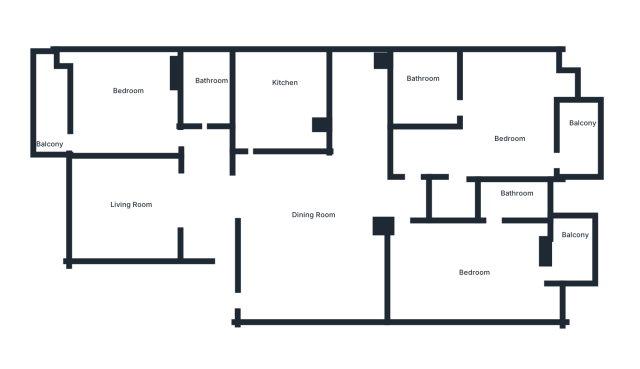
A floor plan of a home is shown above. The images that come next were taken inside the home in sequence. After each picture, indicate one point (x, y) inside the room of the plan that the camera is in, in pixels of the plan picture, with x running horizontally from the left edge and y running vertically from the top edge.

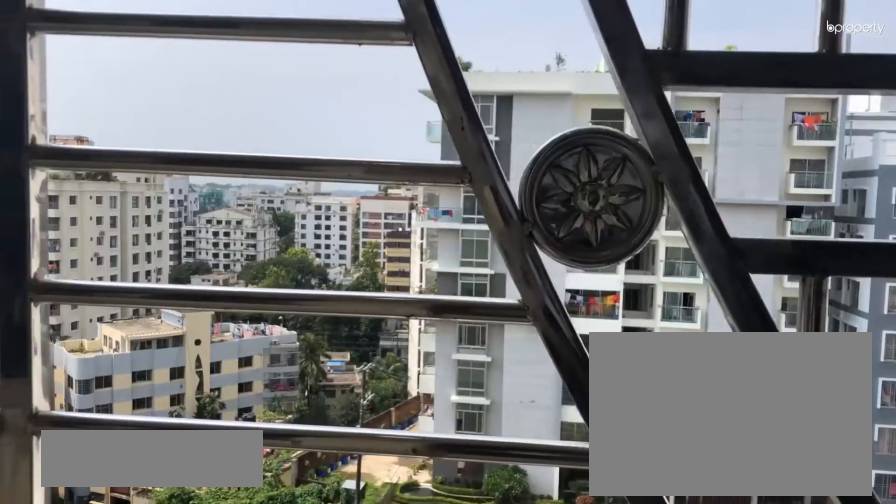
(576, 135)
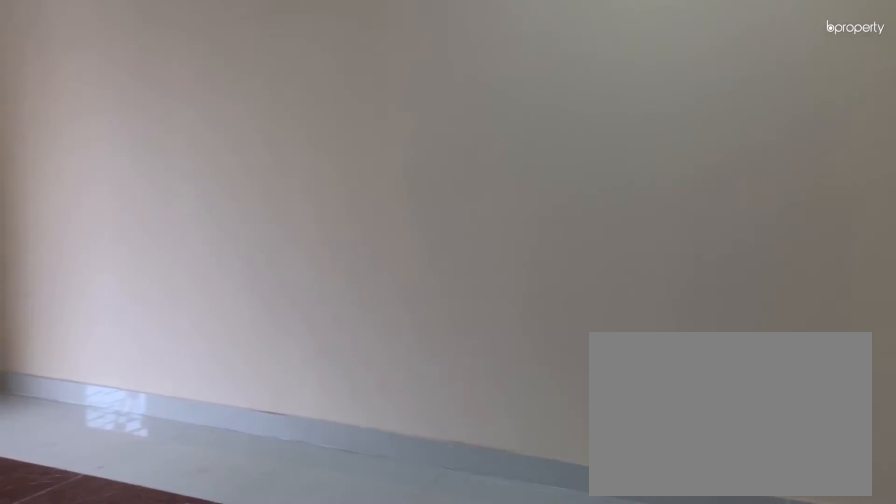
(469, 268)
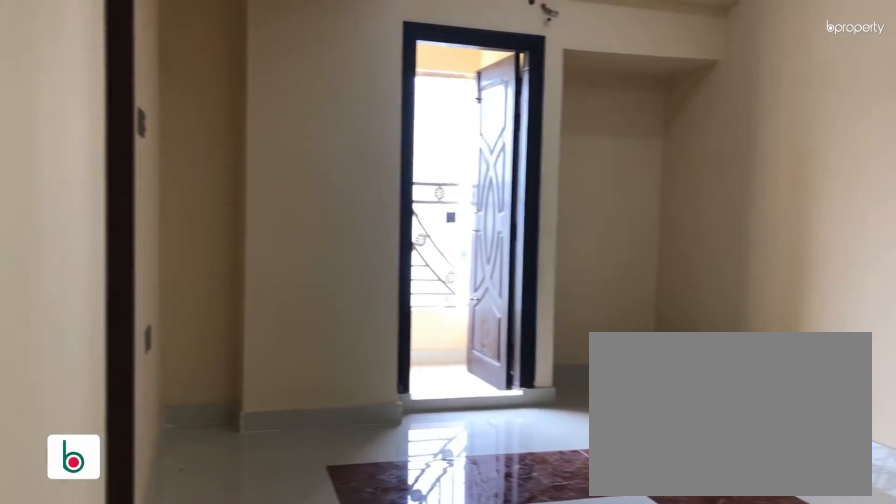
(469, 268)
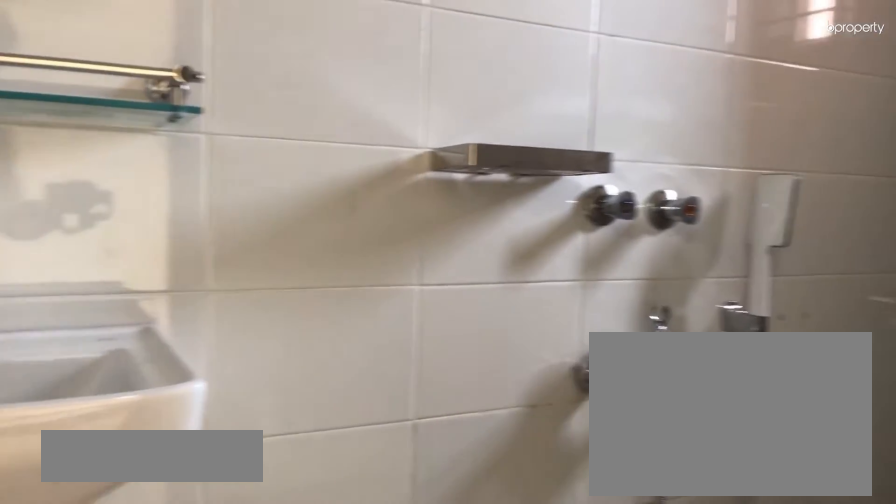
(508, 198)
